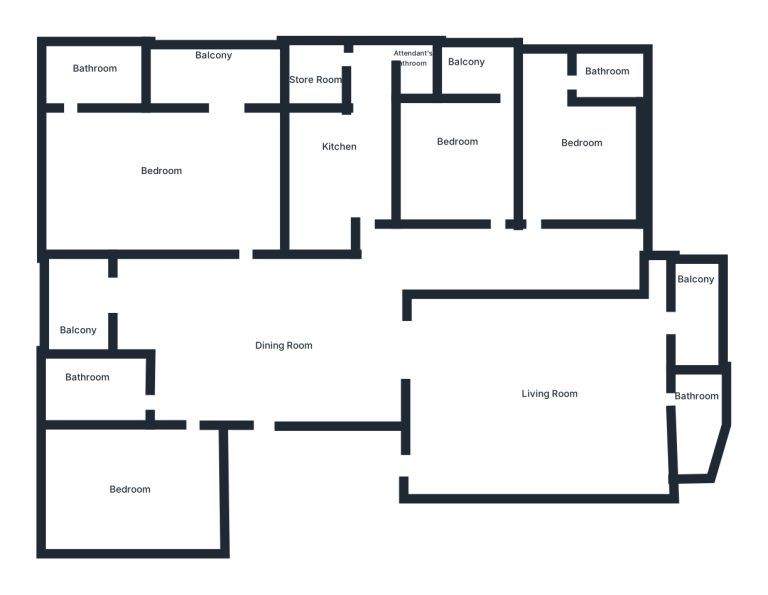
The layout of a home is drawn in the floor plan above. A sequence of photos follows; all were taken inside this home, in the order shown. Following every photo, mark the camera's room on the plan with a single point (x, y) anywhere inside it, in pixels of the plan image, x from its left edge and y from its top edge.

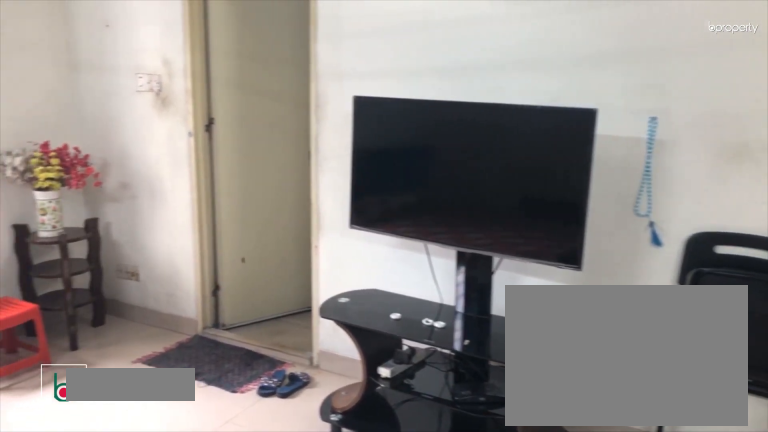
(157, 173)
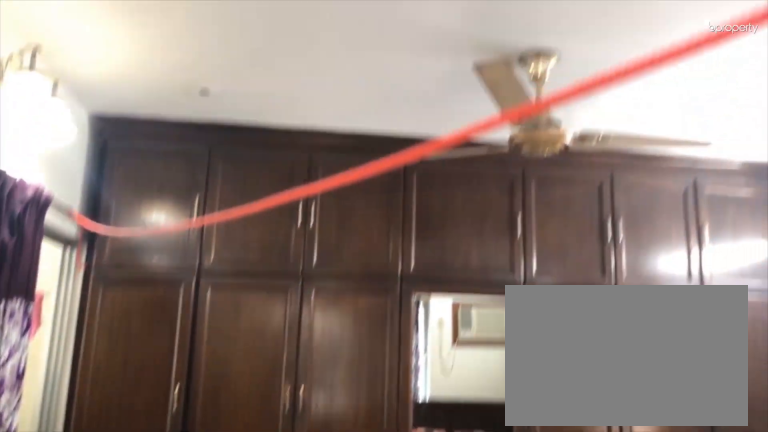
(157, 174)
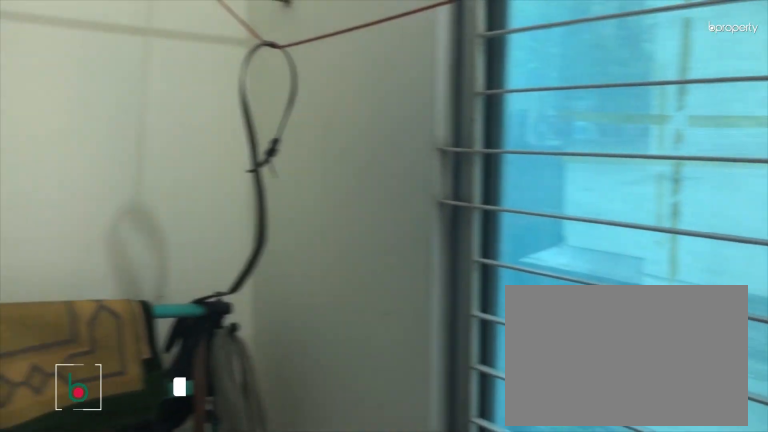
(217, 53)
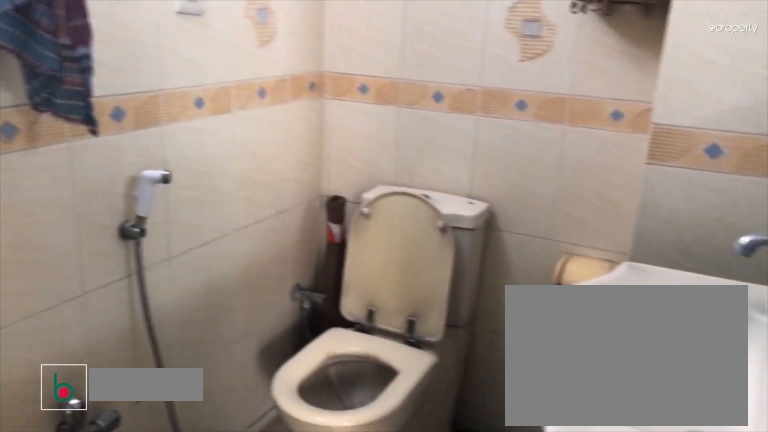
(96, 76)
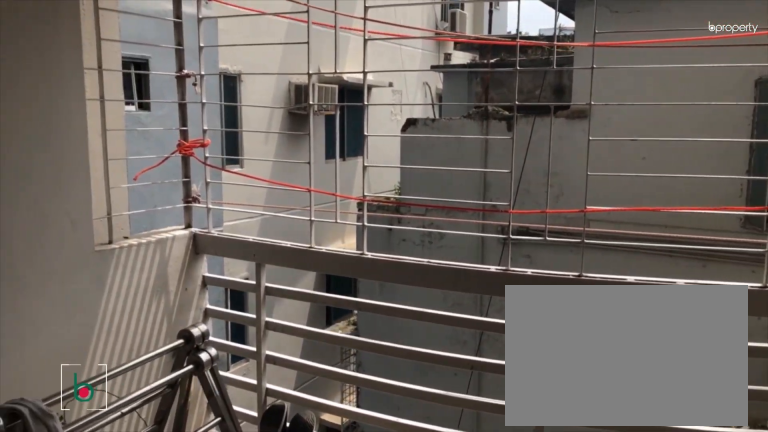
(85, 314)
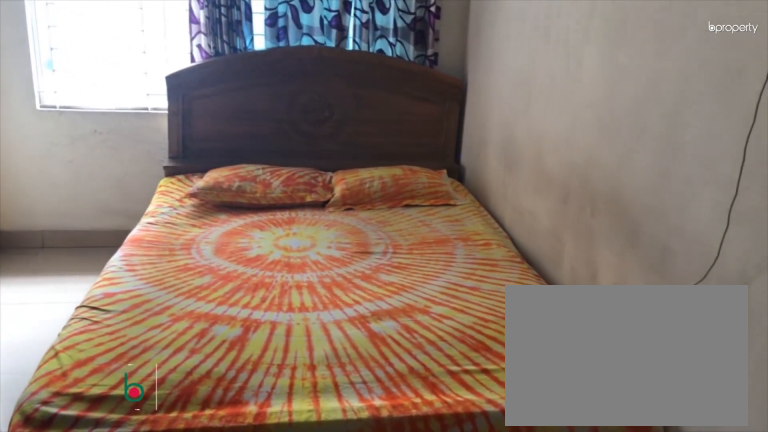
(130, 482)
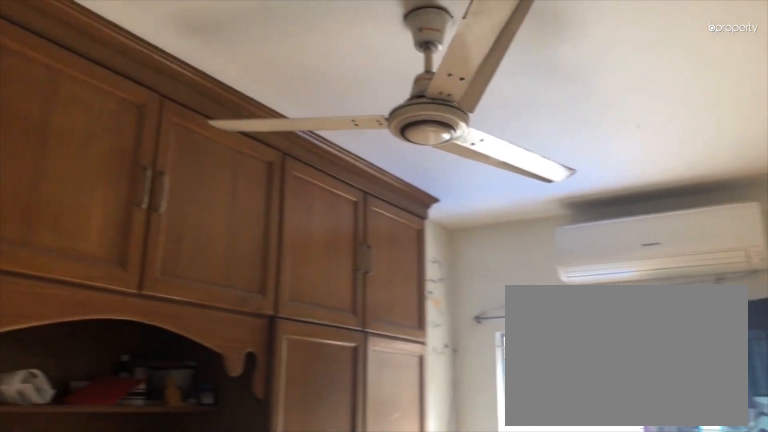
(130, 483)
